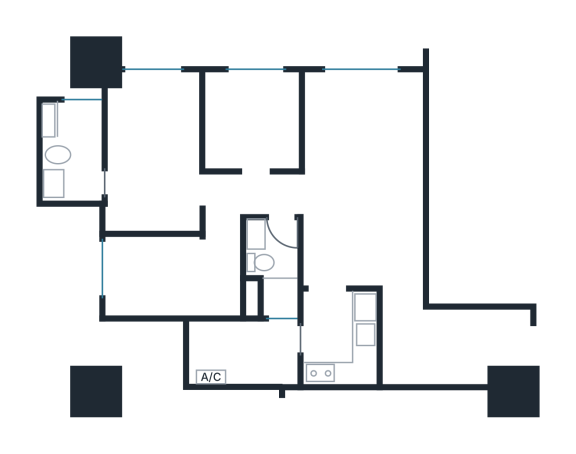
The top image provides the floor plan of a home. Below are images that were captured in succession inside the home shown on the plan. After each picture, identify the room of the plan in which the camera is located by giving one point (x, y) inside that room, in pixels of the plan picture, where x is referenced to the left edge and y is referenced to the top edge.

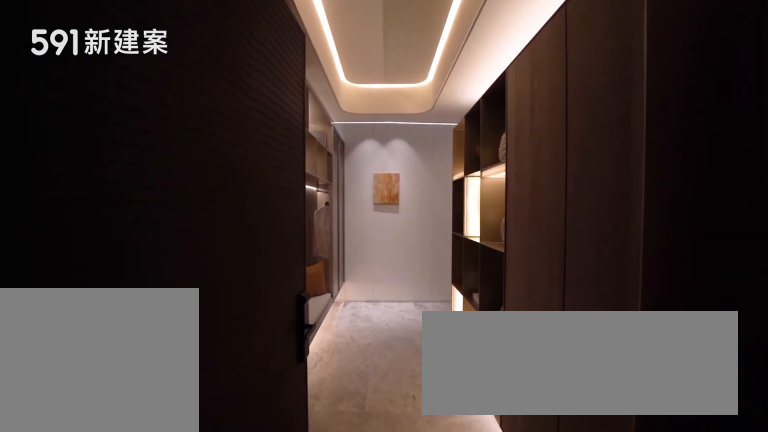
(507, 340)
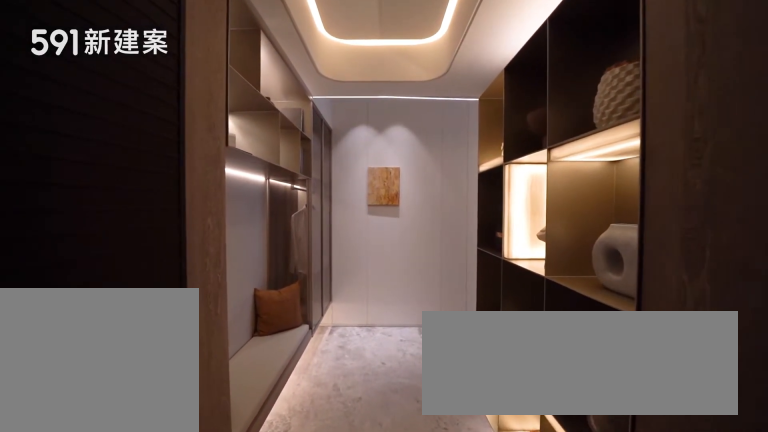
(507, 340)
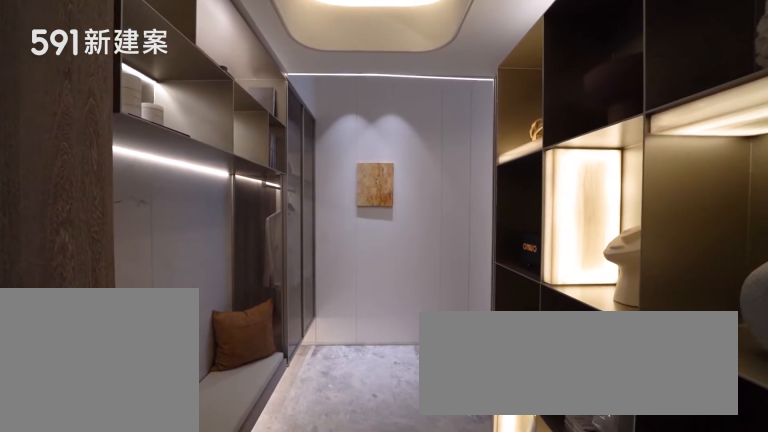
(431, 349)
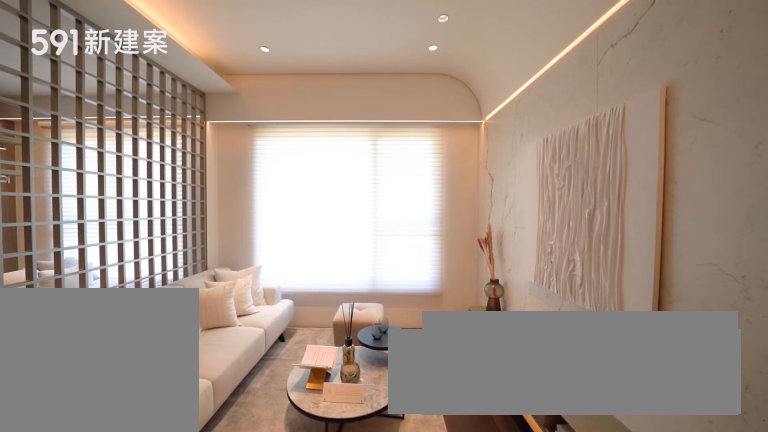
(361, 122)
